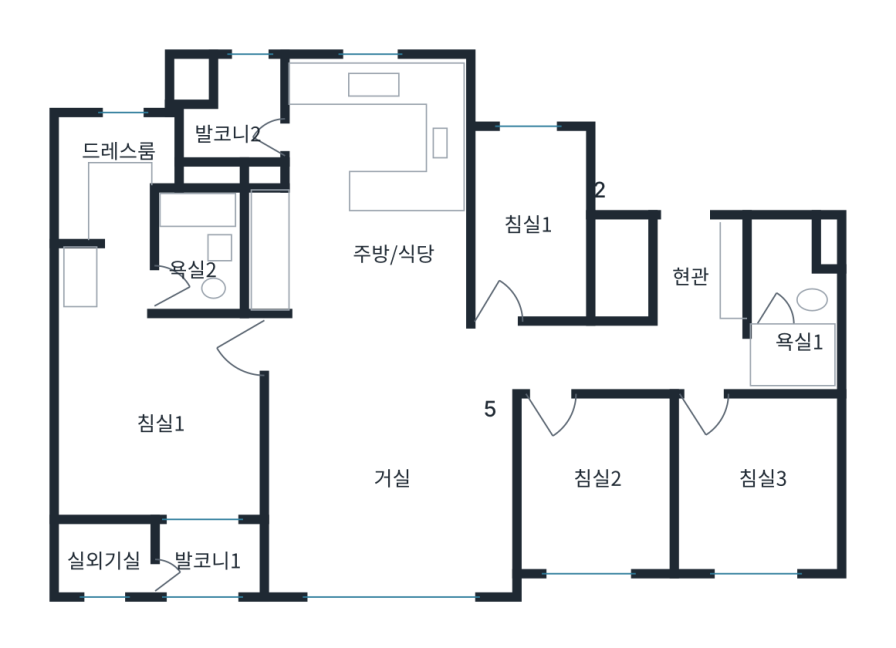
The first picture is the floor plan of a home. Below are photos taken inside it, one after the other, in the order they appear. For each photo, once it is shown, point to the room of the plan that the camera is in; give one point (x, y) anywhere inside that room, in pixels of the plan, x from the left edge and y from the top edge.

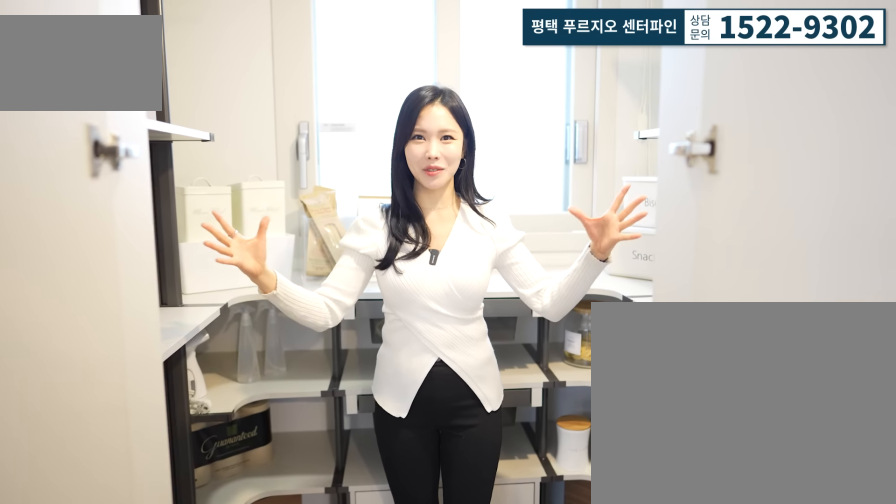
(528, 250)
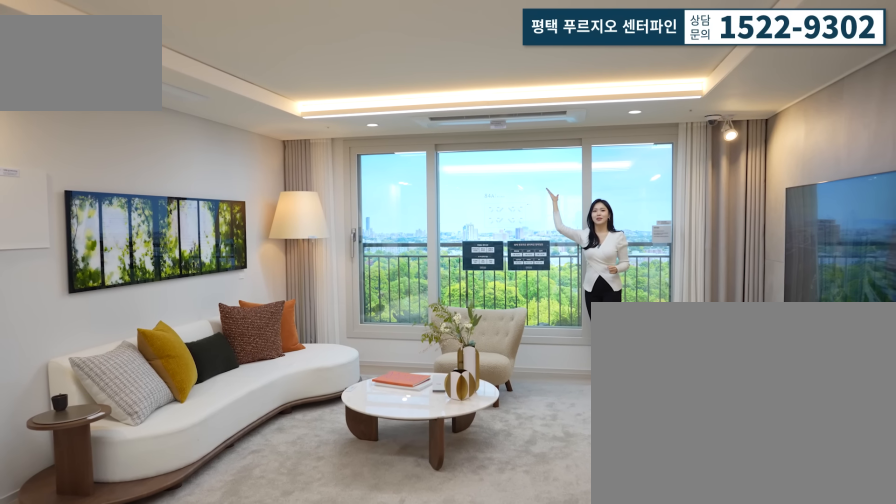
(383, 499)
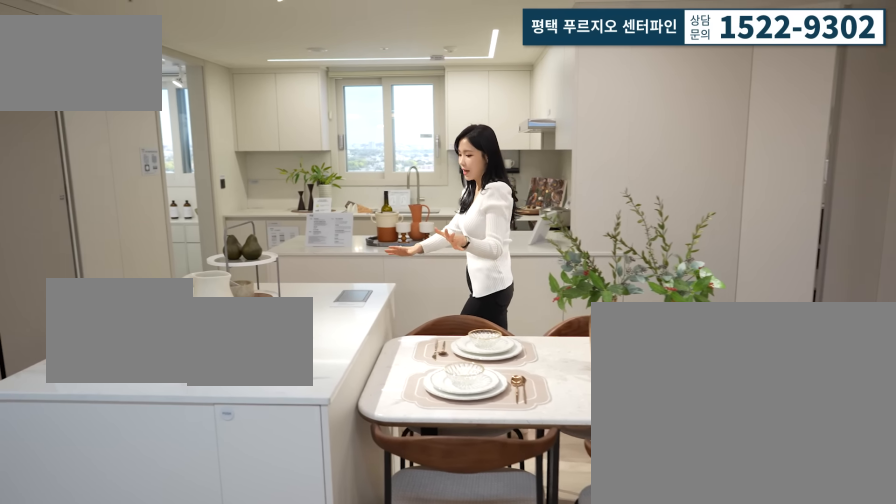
(384, 217)
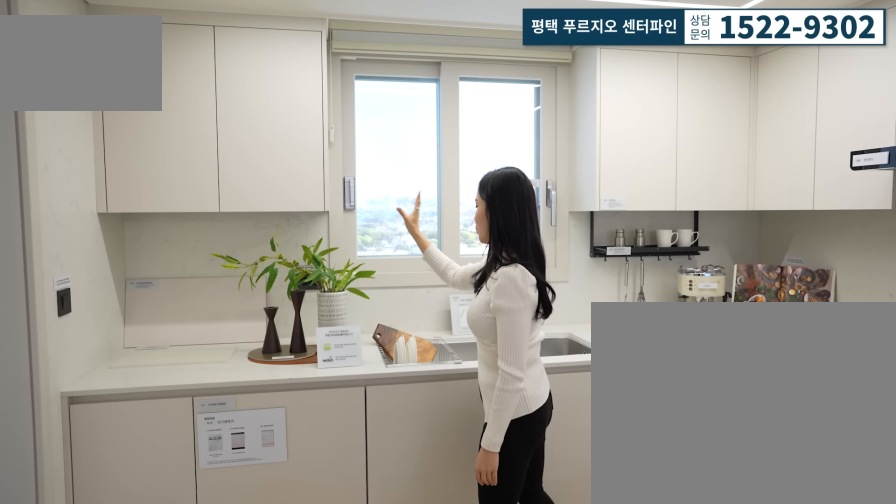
(384, 217)
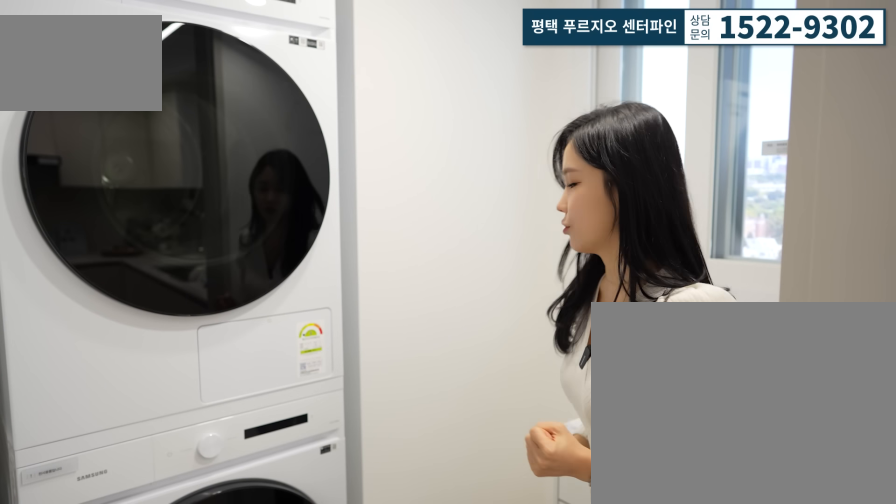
(223, 110)
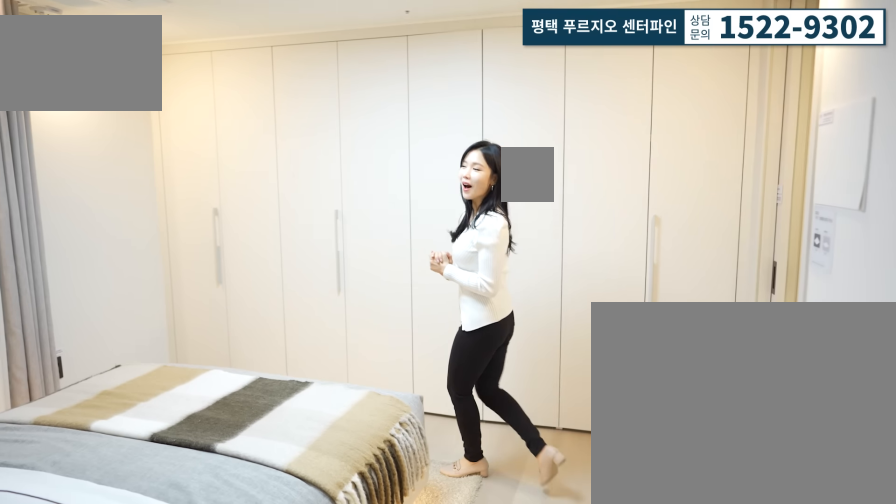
(160, 423)
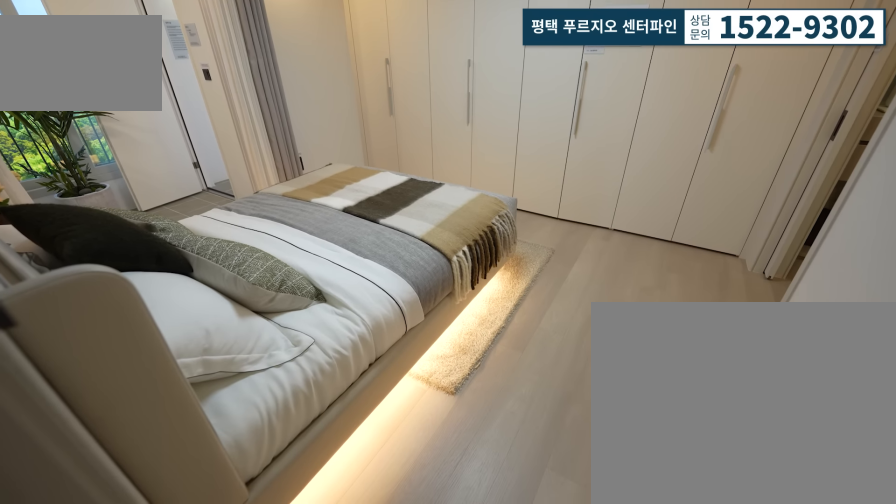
(160, 422)
